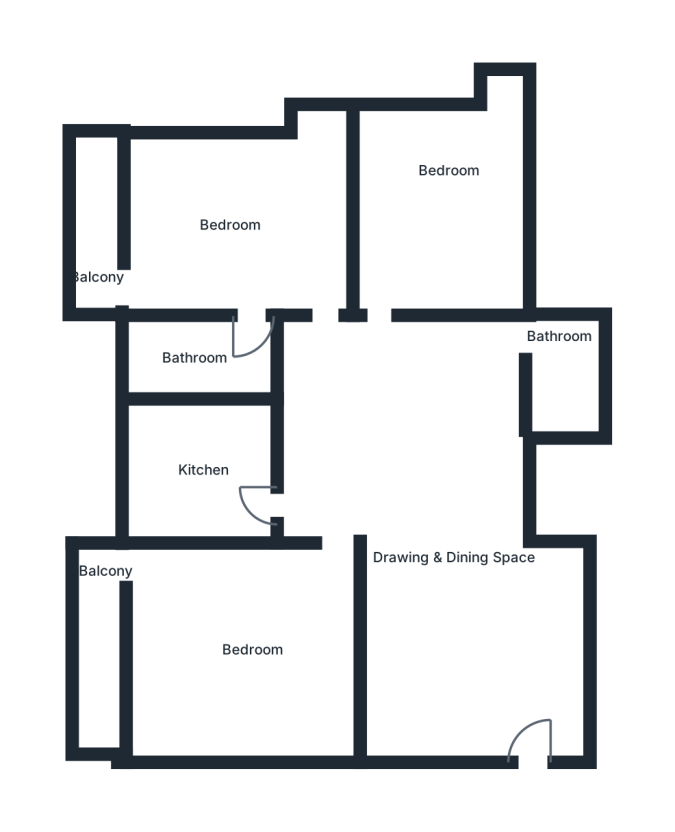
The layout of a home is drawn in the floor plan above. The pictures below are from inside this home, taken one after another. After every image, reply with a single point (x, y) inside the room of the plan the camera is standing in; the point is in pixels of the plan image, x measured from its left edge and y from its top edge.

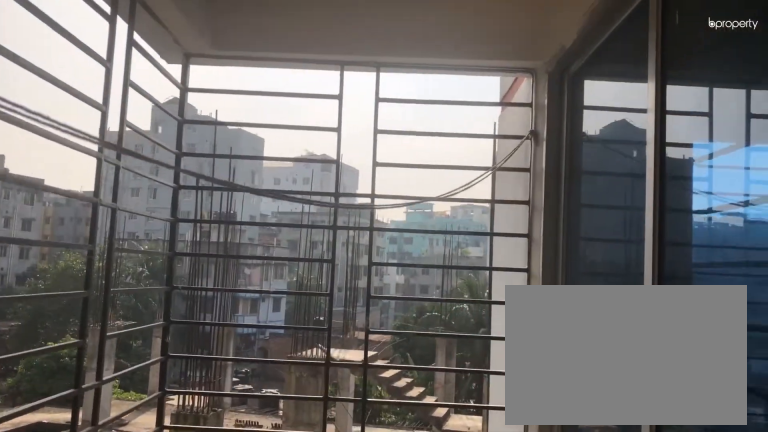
(93, 248)
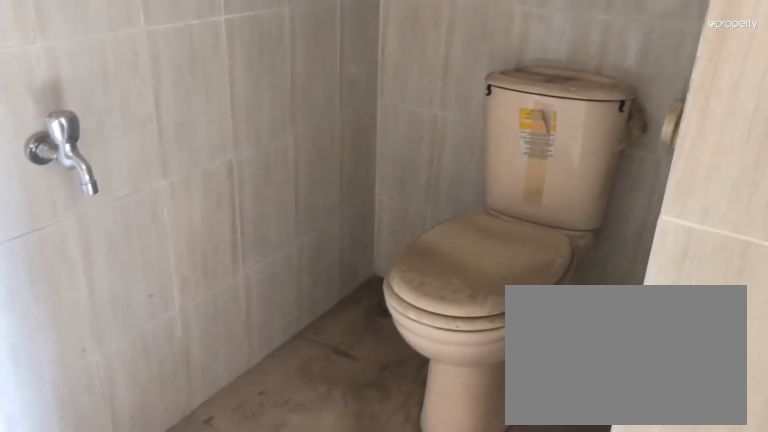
(197, 354)
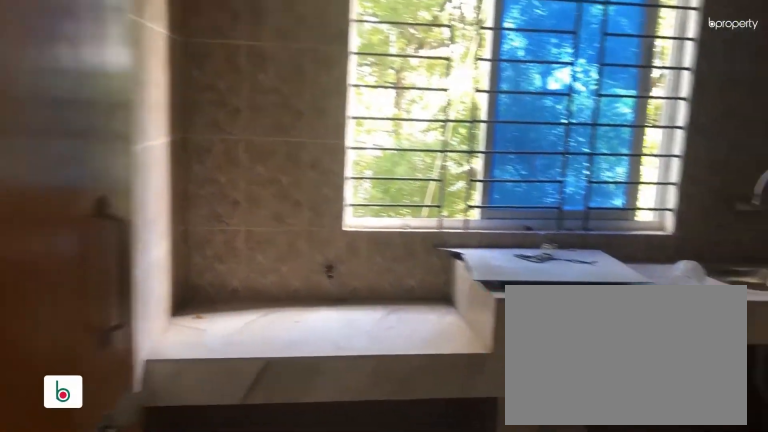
(216, 474)
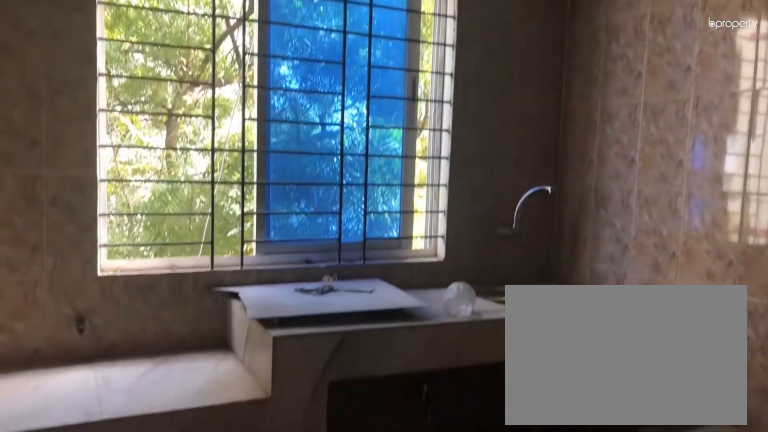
(216, 474)
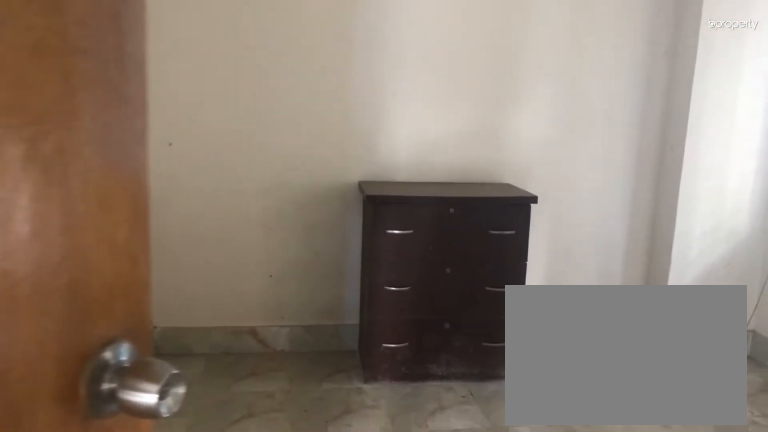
(237, 639)
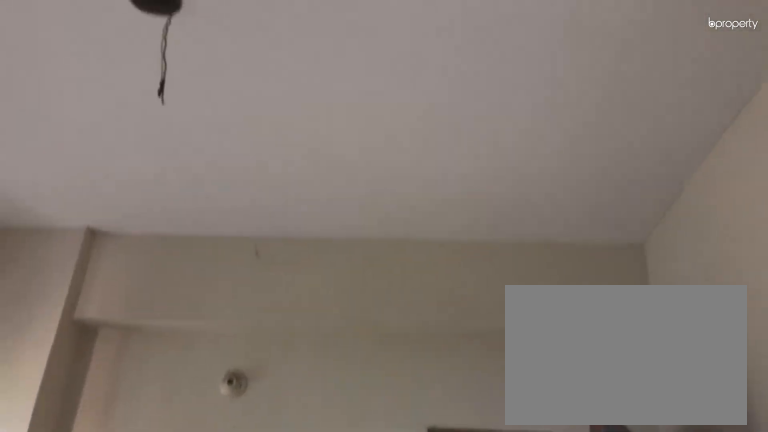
(237, 639)
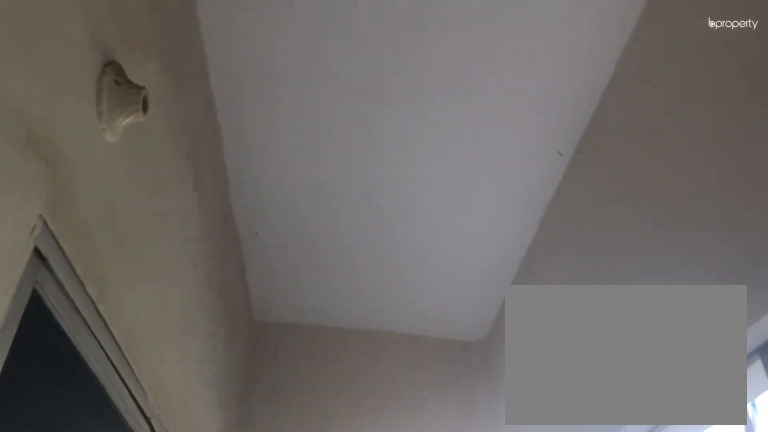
(93, 607)
